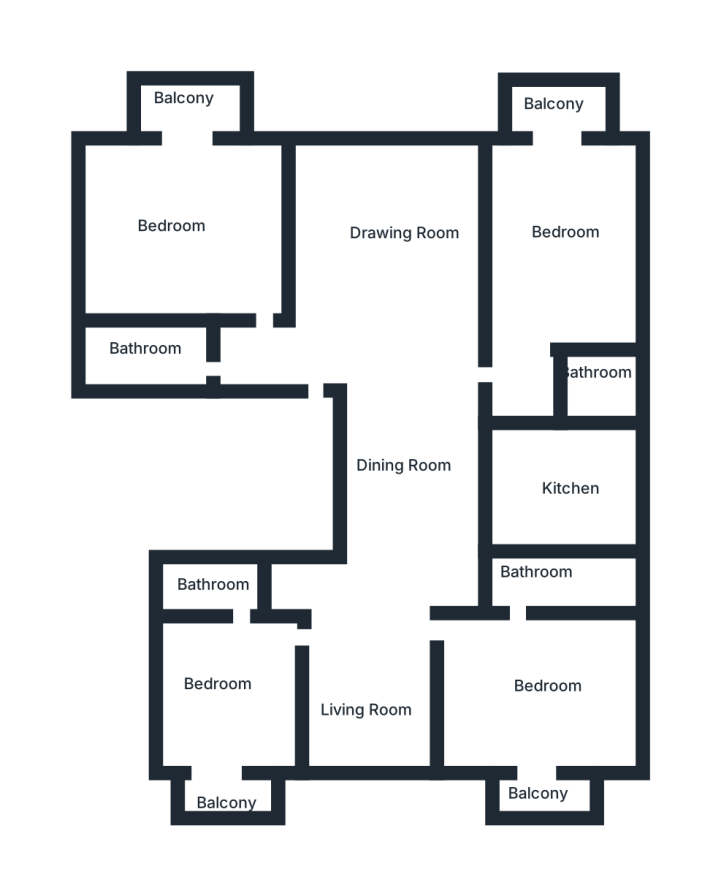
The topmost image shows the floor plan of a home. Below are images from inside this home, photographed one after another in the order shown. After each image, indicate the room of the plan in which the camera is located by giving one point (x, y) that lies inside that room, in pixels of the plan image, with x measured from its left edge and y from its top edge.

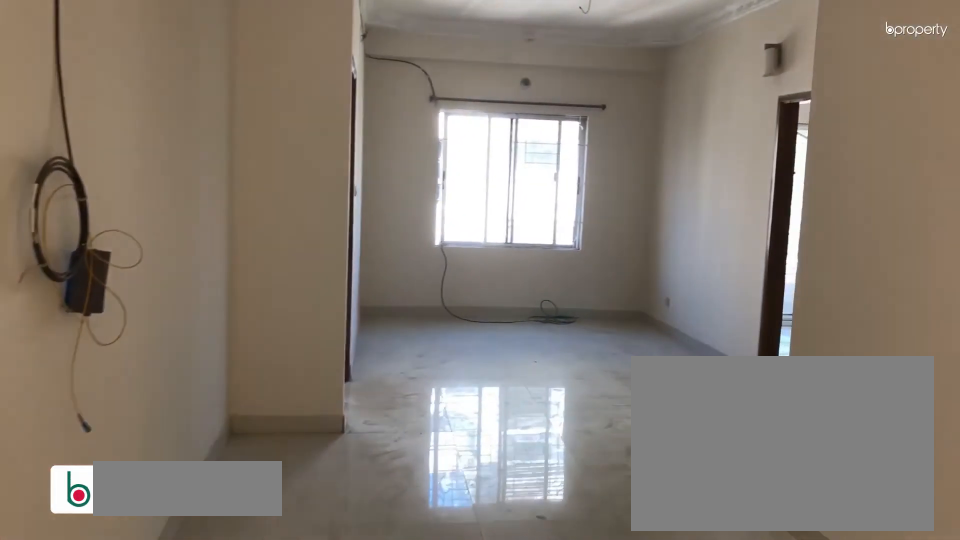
(406, 472)
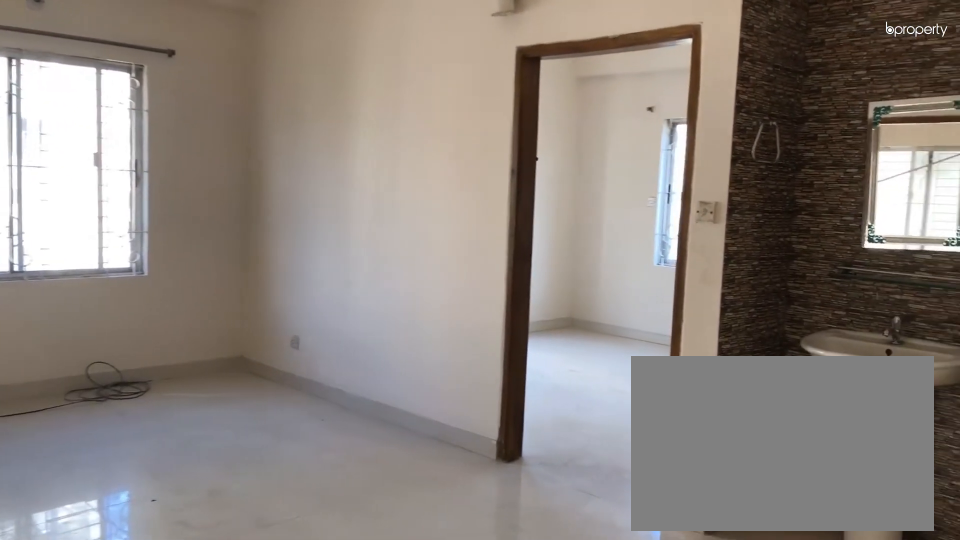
(384, 615)
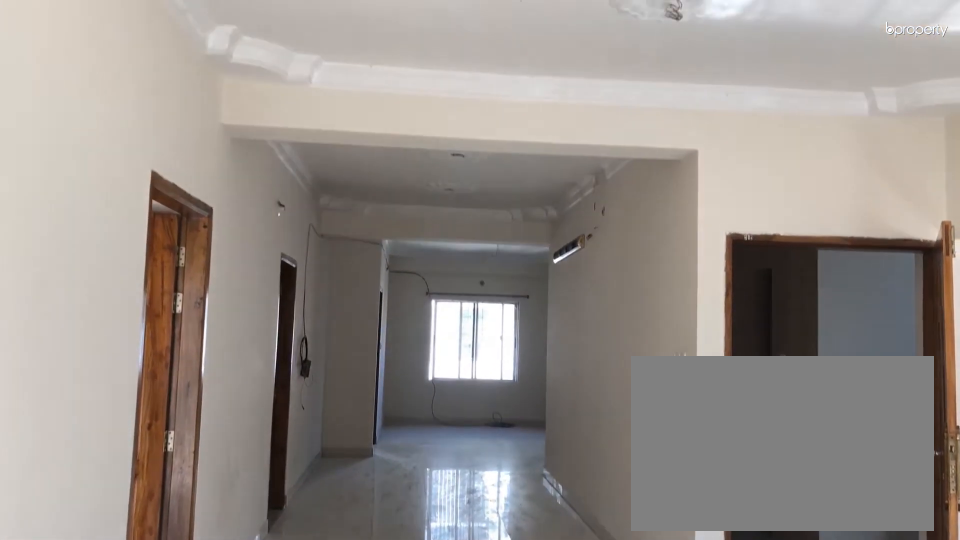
(384, 615)
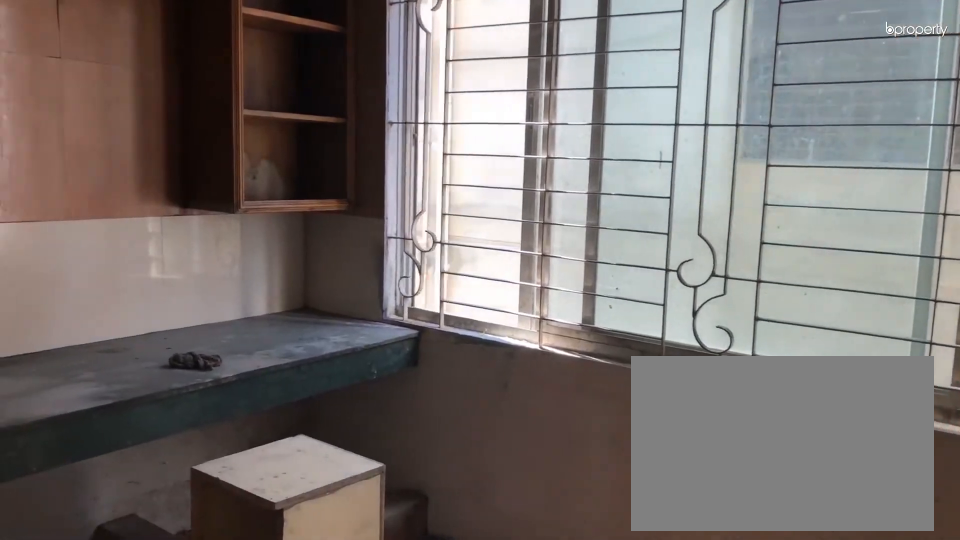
(561, 498)
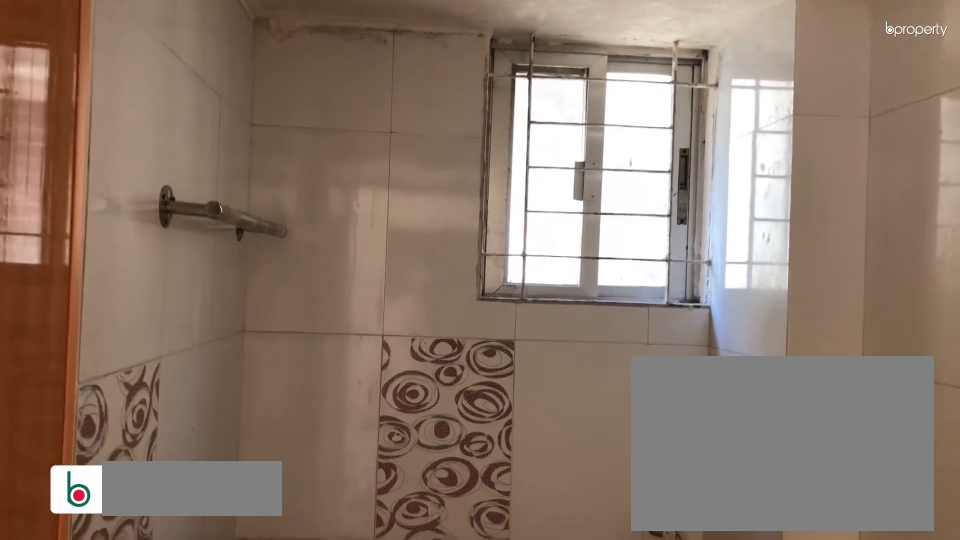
(592, 384)
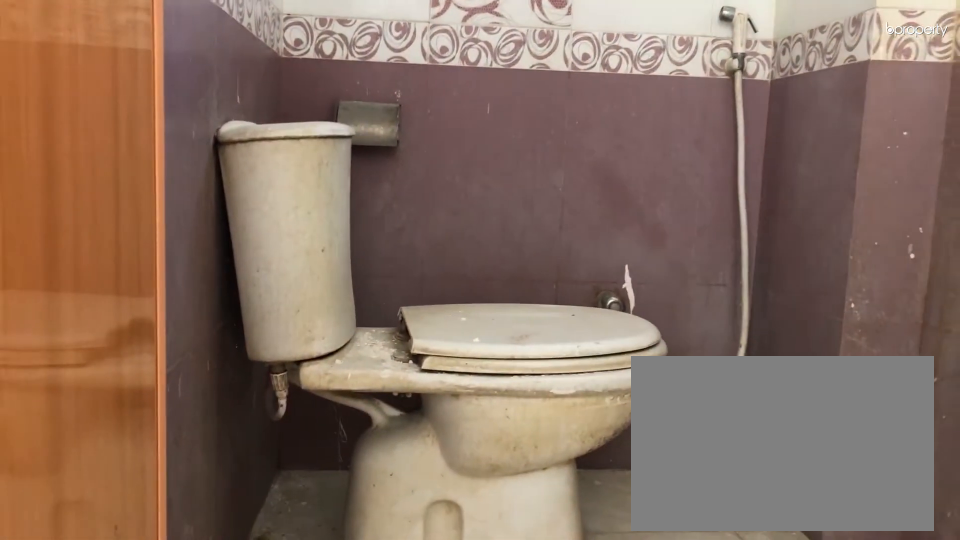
(592, 384)
